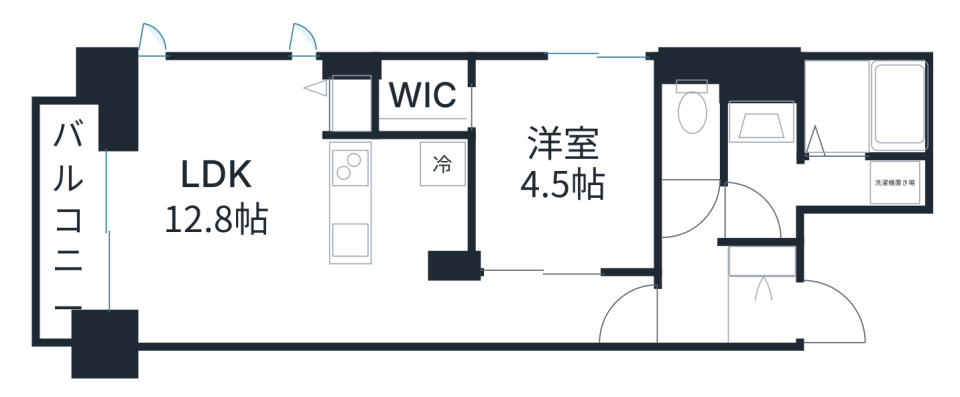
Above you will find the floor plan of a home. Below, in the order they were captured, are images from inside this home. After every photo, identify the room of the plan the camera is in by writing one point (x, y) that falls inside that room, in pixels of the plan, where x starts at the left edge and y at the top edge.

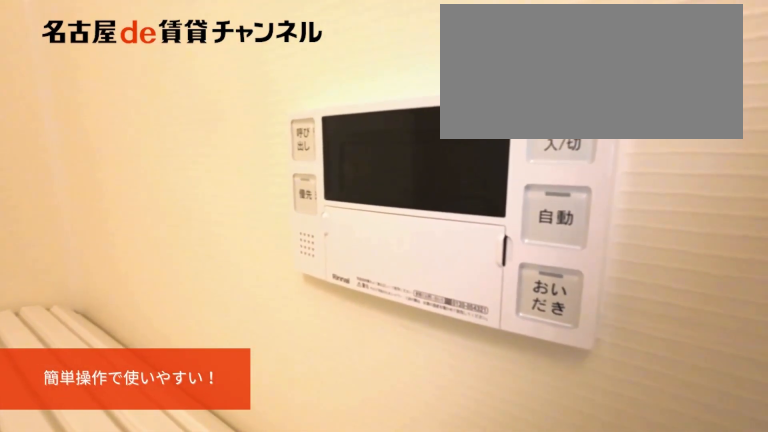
(817, 141)
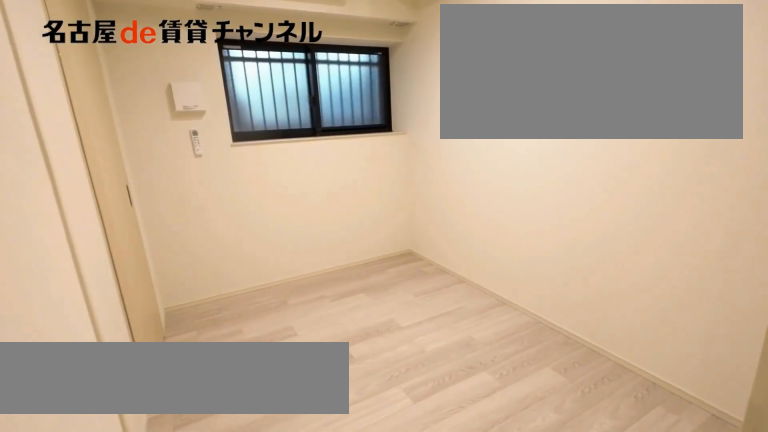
(564, 165)
